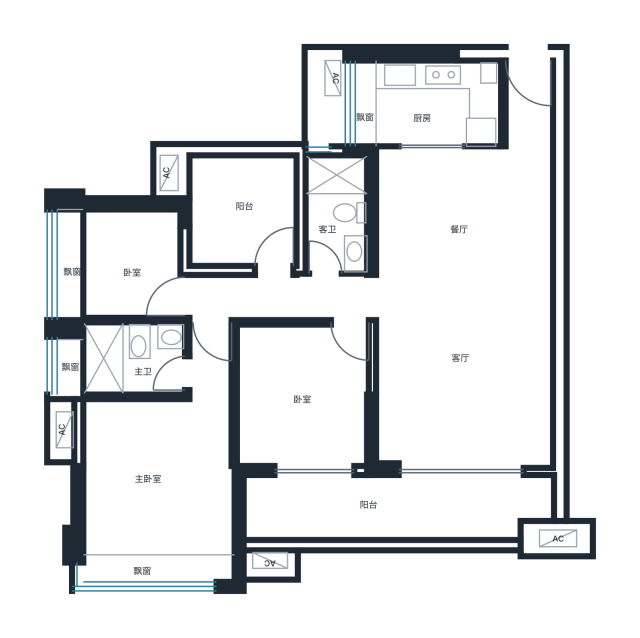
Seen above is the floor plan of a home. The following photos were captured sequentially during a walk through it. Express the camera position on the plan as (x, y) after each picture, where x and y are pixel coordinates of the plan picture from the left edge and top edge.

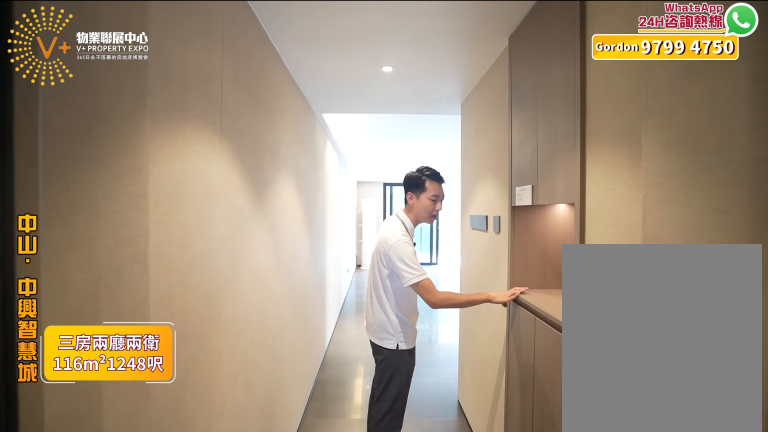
(516, 94)
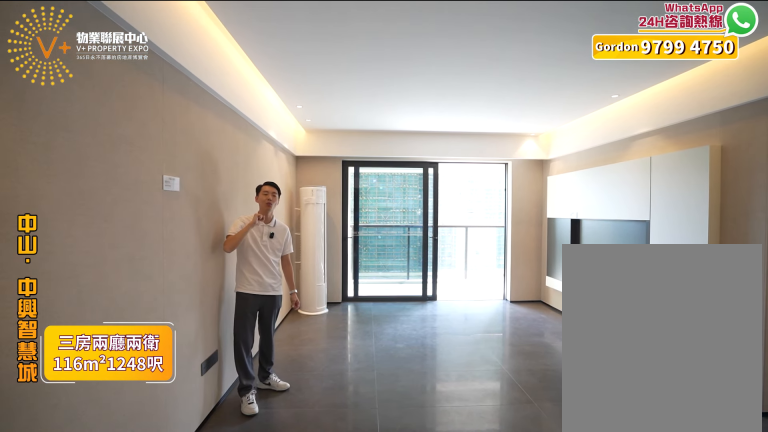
(511, 323)
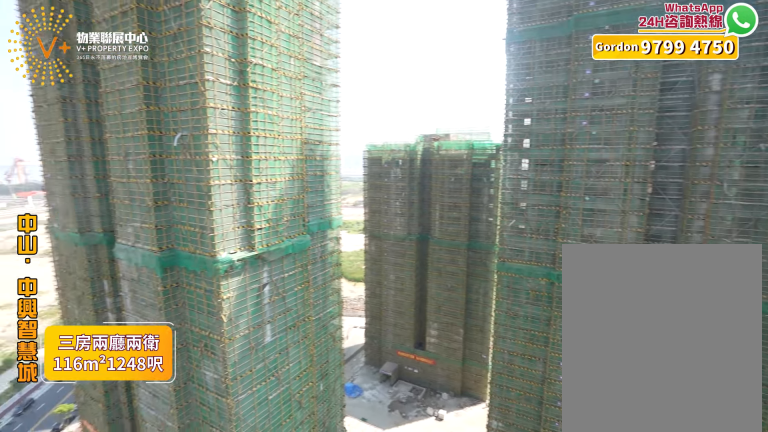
(452, 488)
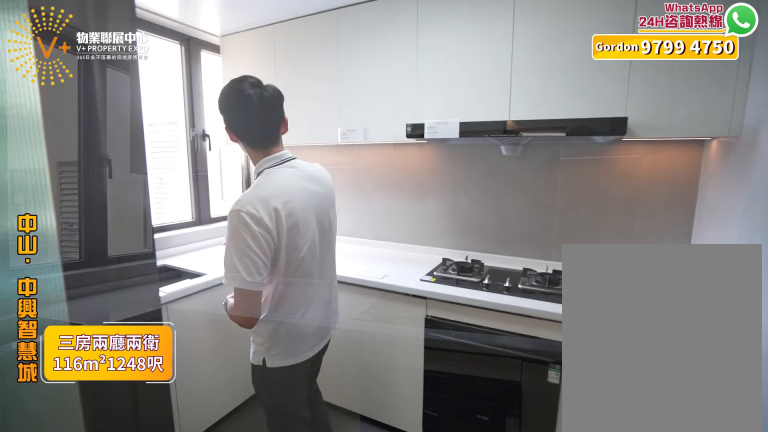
(433, 105)
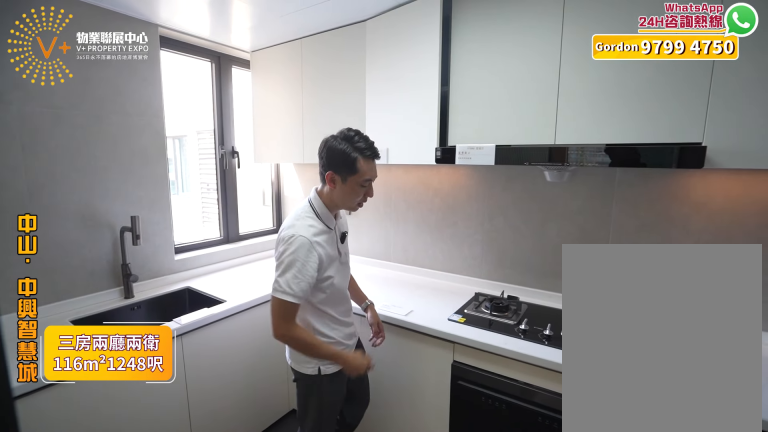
(433, 103)
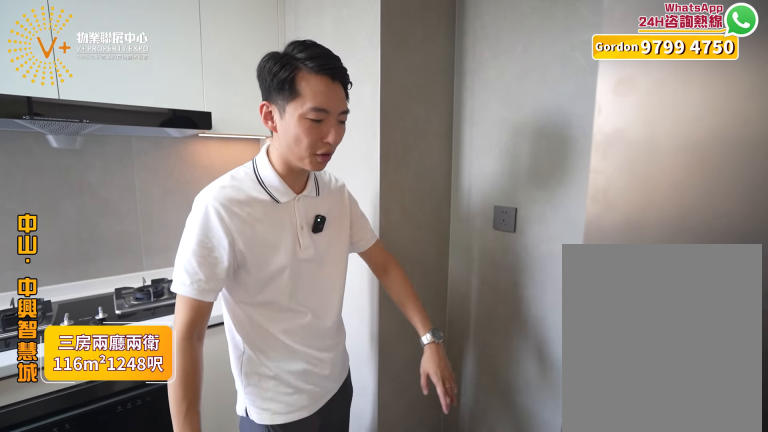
(438, 110)
